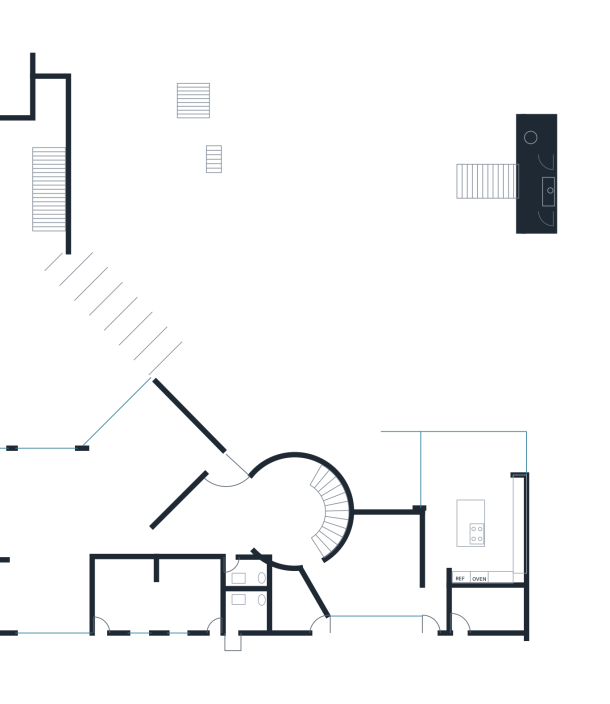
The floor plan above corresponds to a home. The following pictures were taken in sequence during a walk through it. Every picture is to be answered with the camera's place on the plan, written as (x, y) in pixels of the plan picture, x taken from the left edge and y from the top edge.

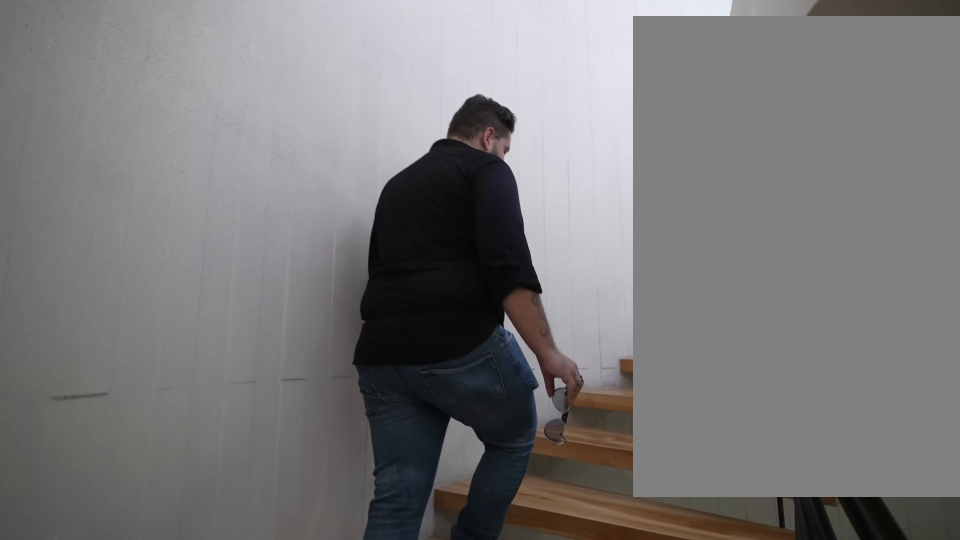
(329, 540)
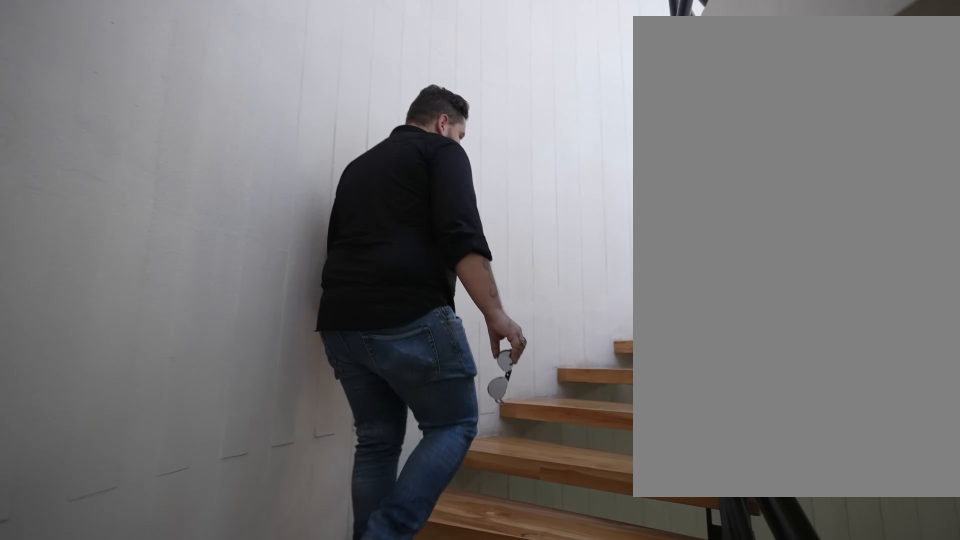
(329, 539)
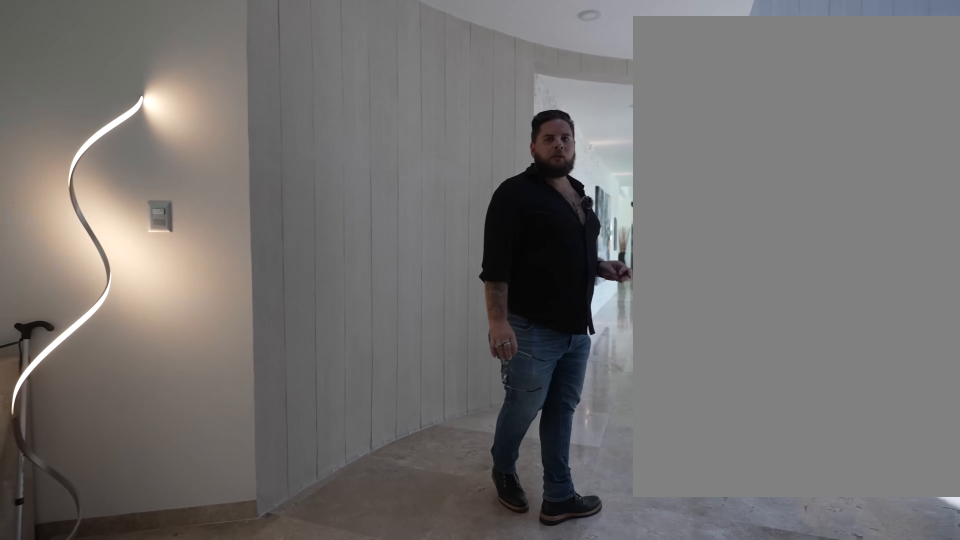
(310, 546)
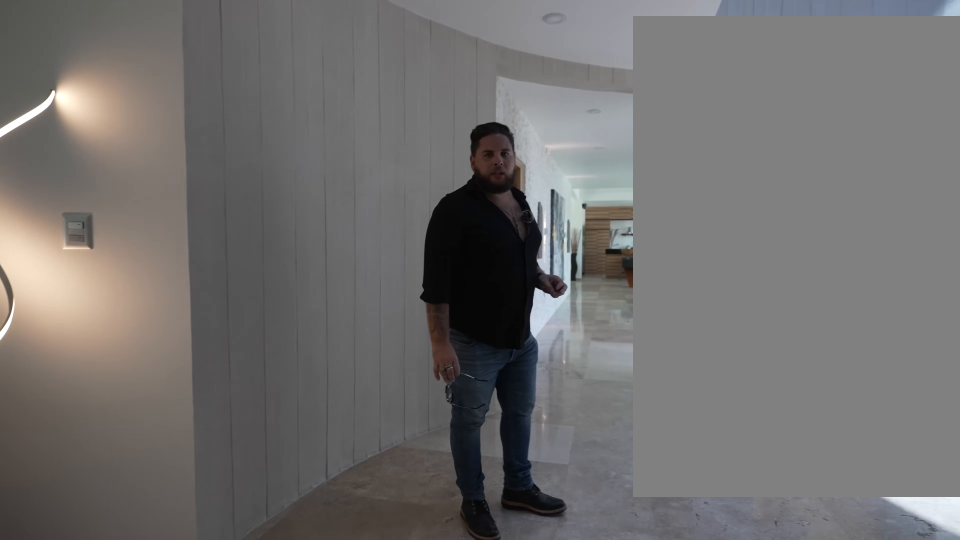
(298, 546)
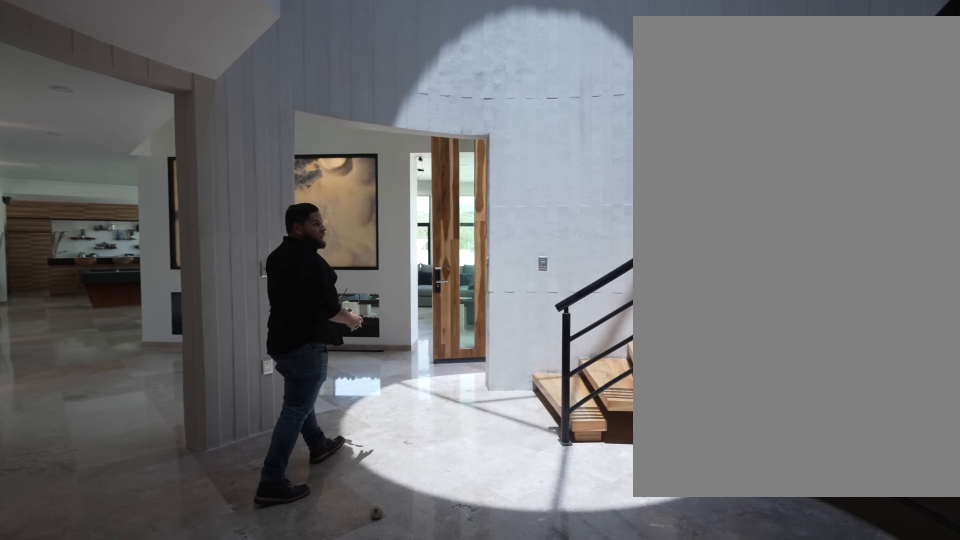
(294, 546)
